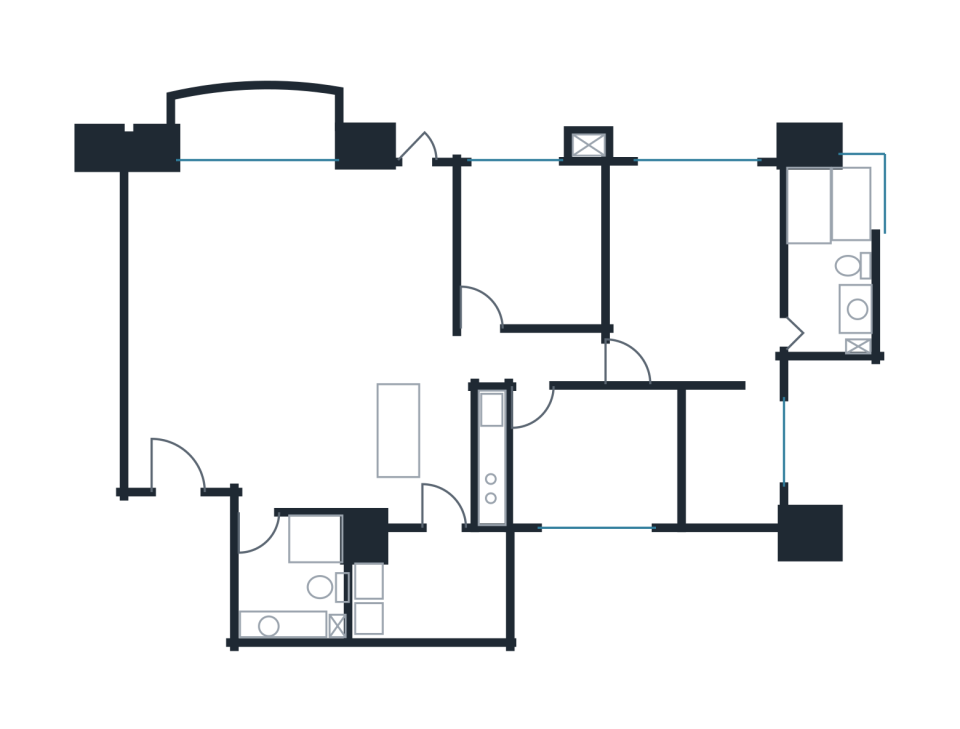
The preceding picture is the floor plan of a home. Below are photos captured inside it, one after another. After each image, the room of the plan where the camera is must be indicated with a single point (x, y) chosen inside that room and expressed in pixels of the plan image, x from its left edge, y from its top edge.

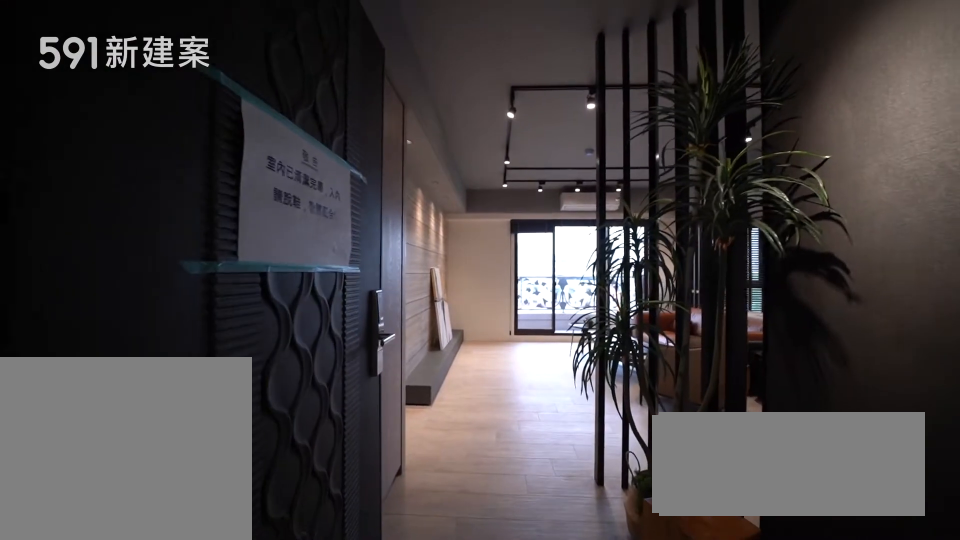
(185, 444)
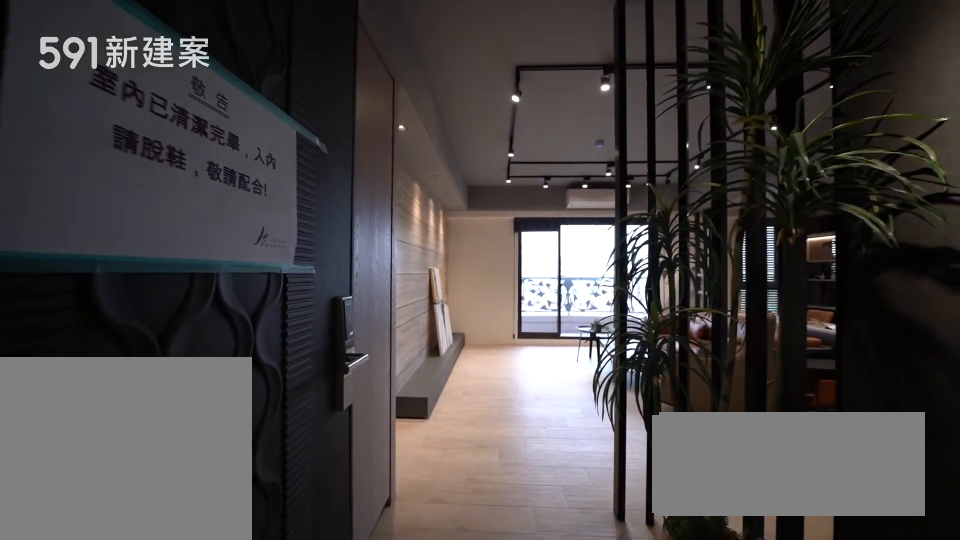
(185, 444)
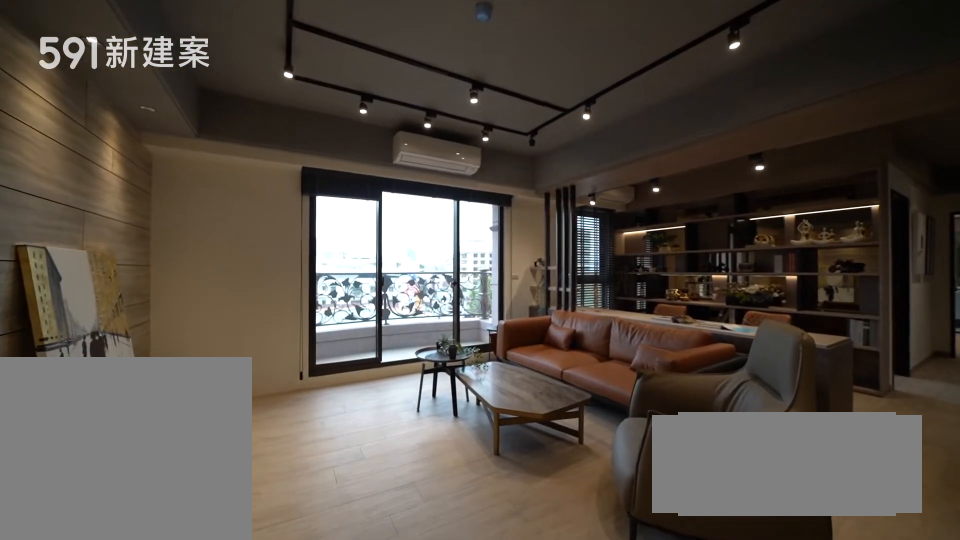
(235, 258)
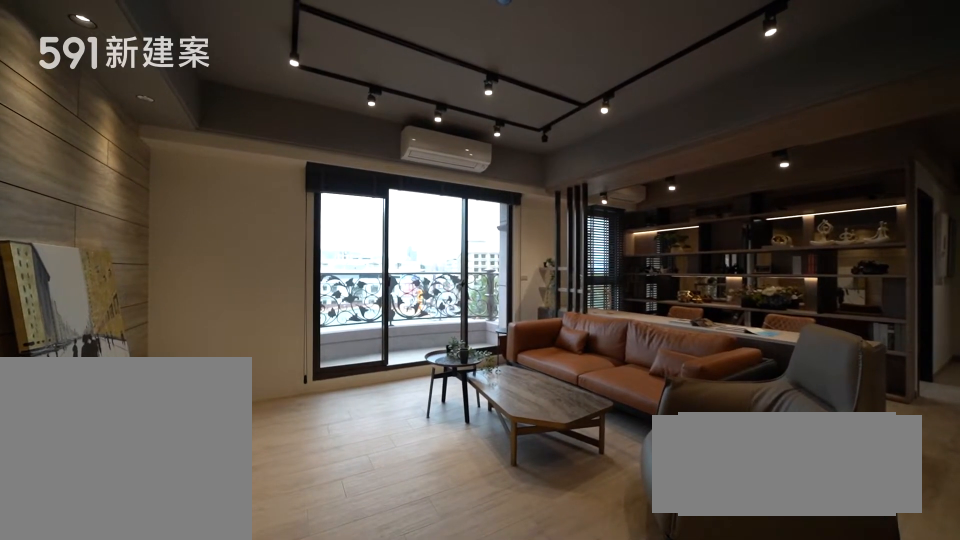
(235, 258)
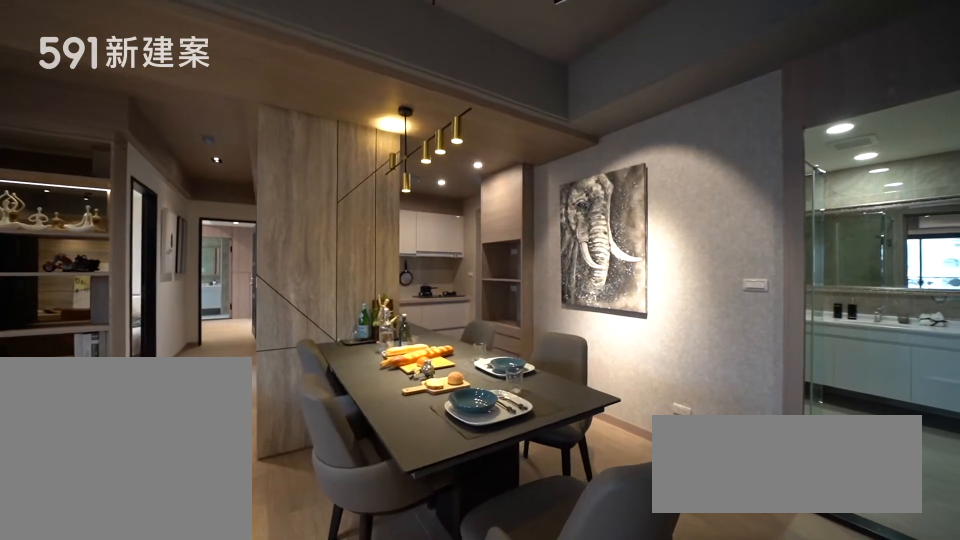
(314, 449)
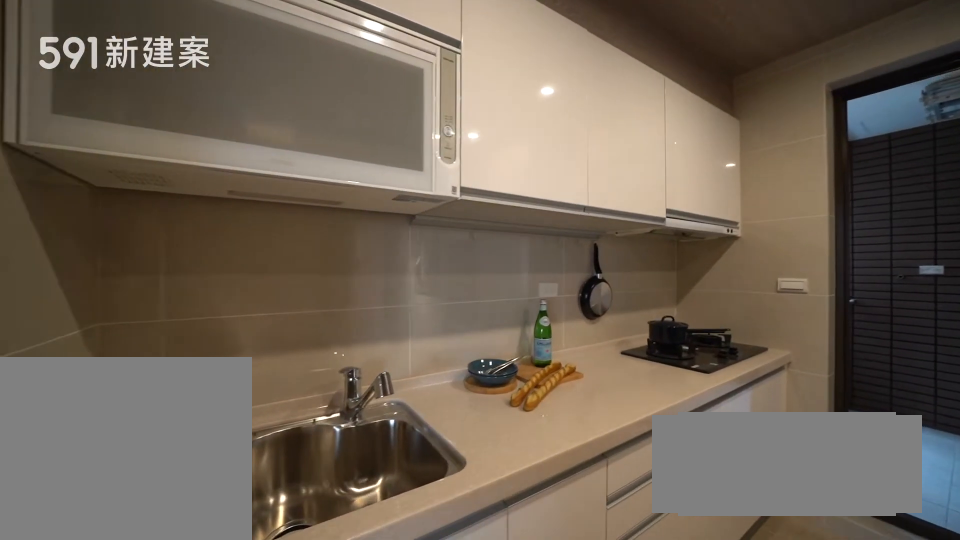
(442, 459)
